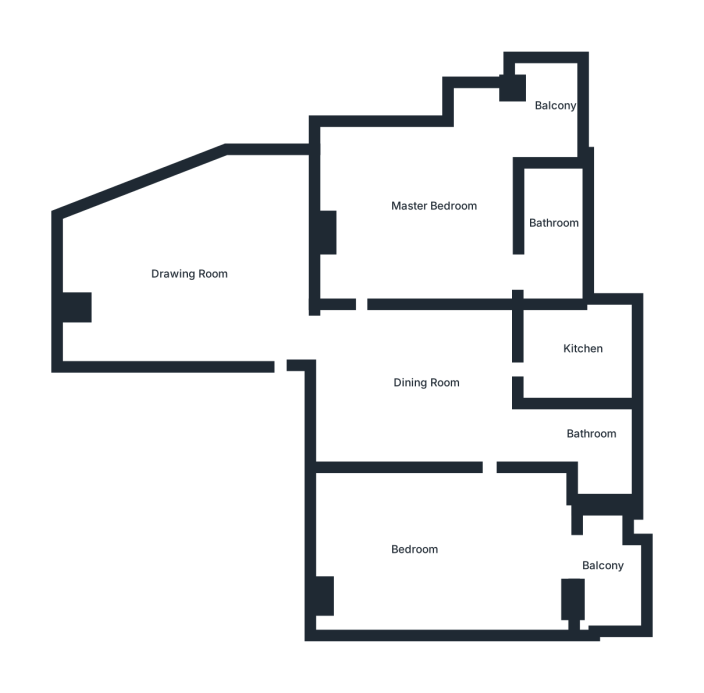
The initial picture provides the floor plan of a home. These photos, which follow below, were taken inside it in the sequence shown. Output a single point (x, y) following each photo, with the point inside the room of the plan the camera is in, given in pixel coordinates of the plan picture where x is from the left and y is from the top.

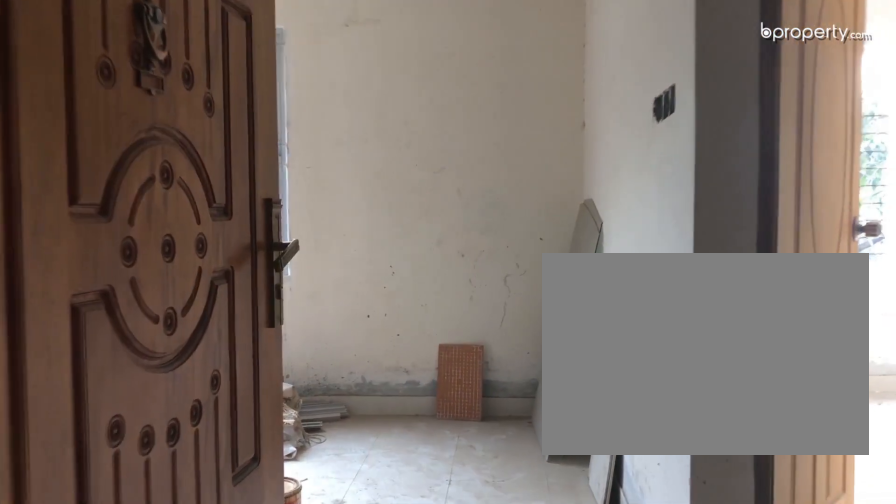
(298, 333)
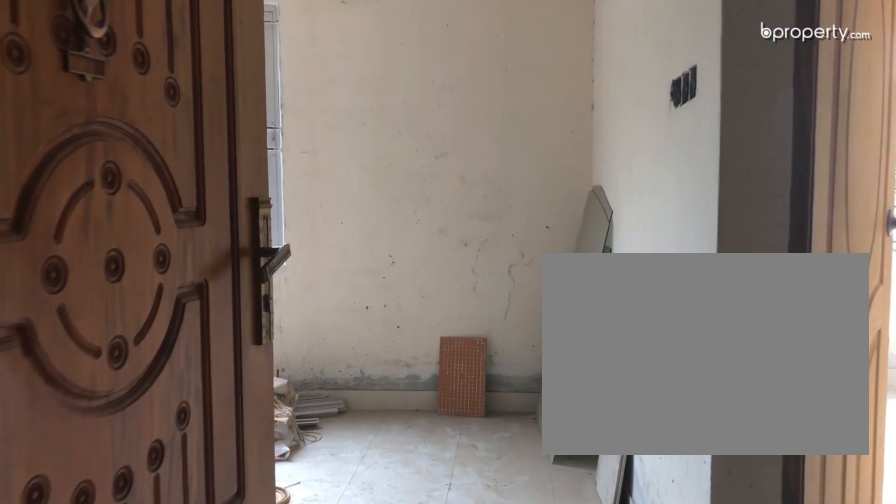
(298, 333)
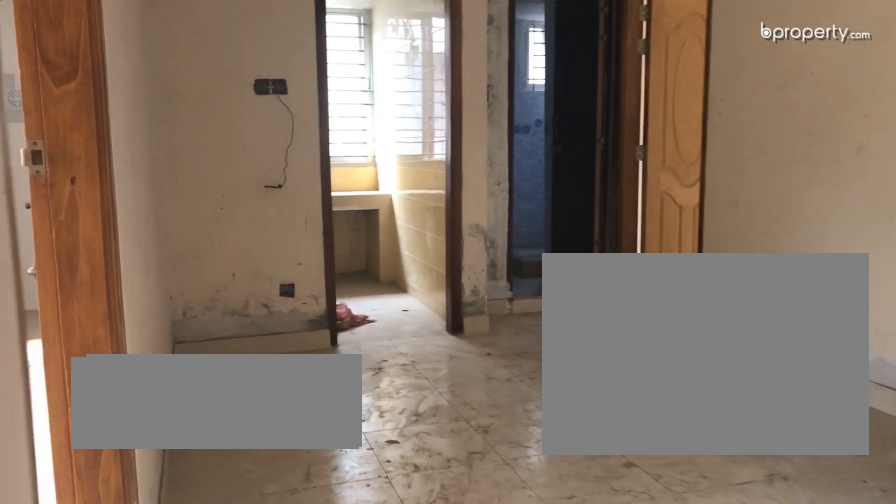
(405, 397)
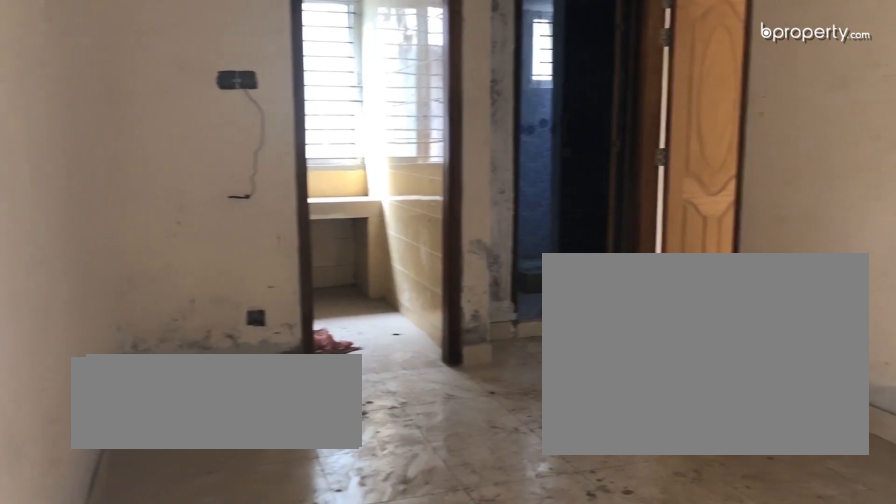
(405, 397)
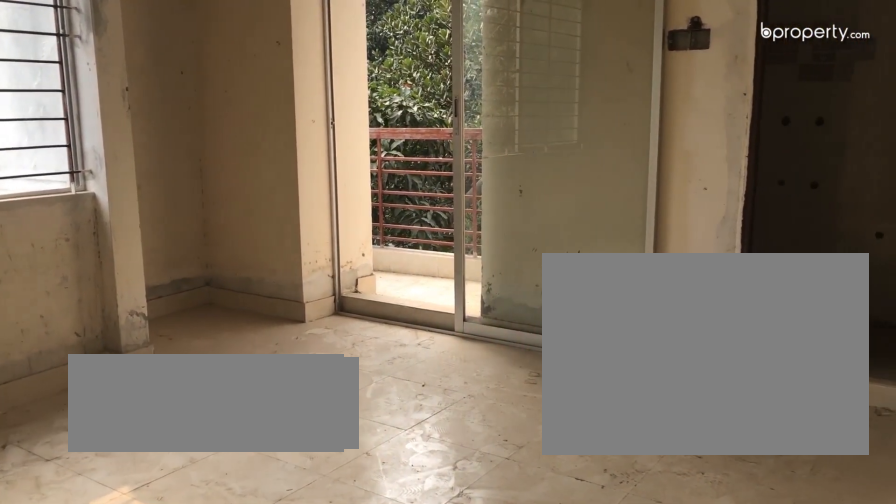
(435, 232)
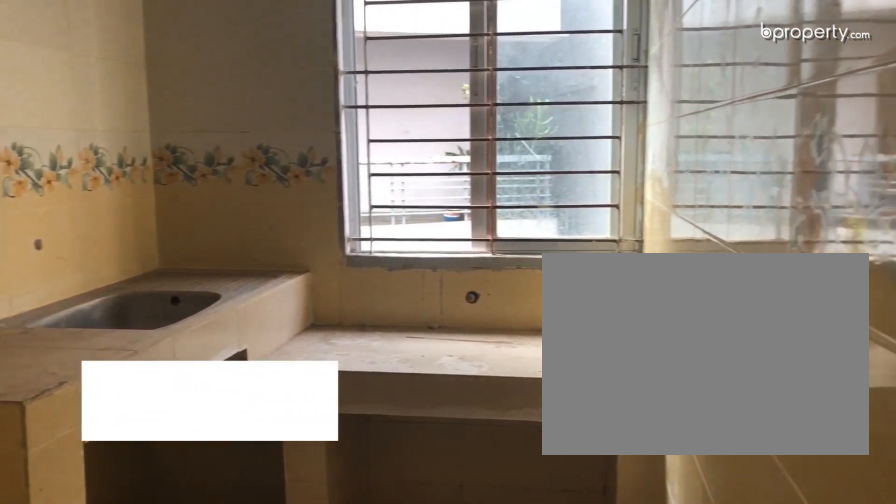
(575, 355)
